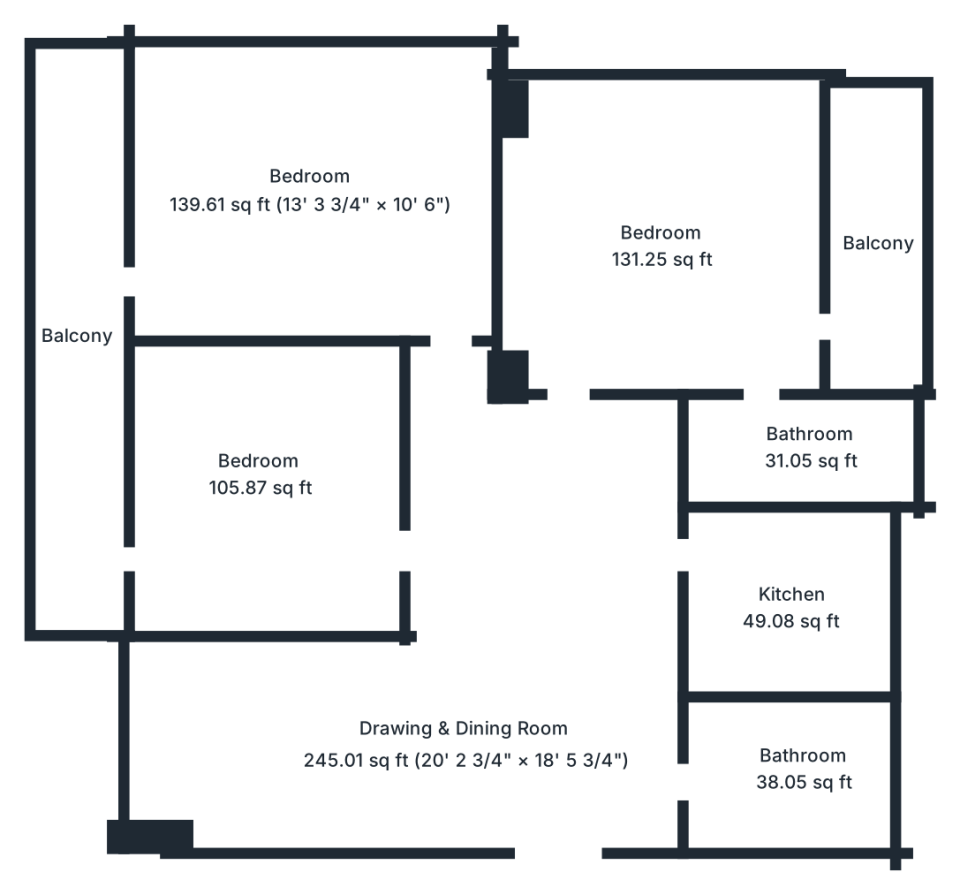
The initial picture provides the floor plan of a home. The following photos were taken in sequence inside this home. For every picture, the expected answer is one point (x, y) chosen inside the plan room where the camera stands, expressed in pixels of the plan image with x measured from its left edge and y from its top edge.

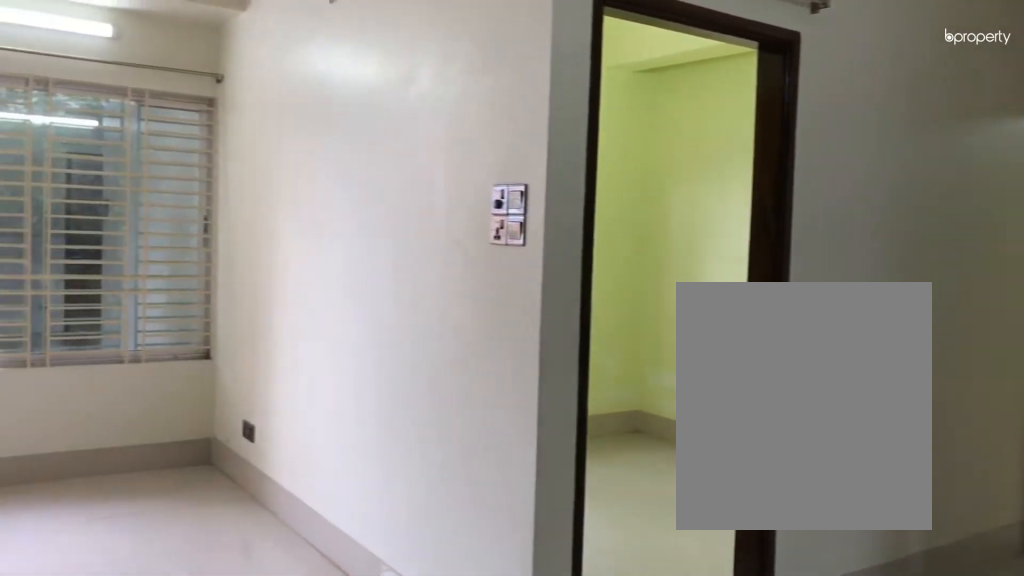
(464, 744)
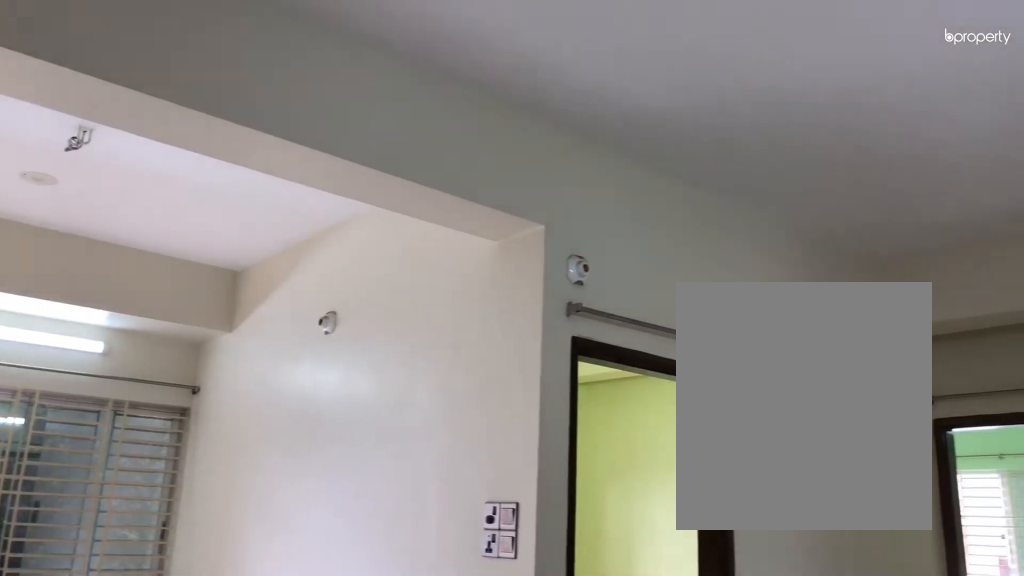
(465, 744)
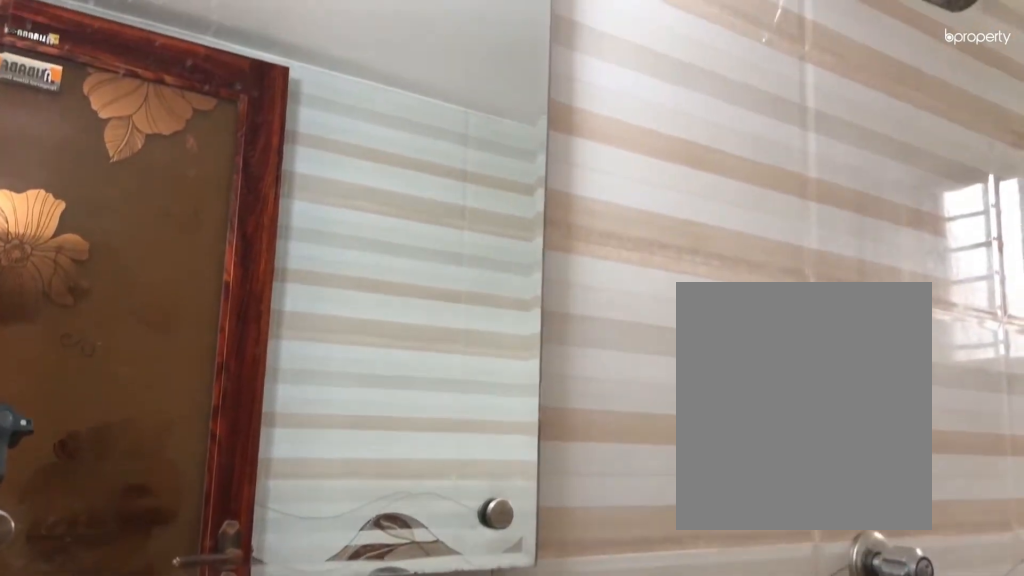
(806, 769)
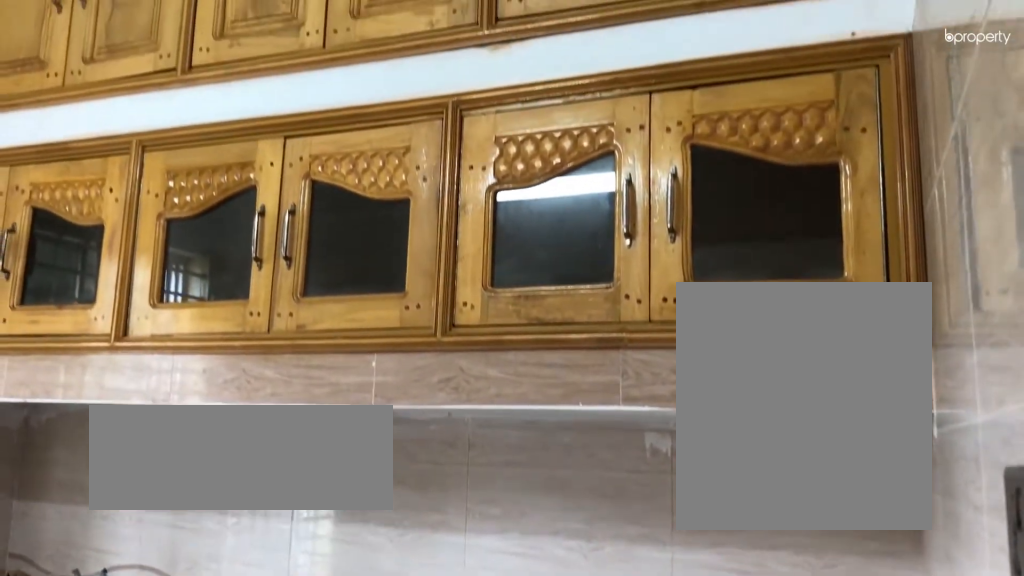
(789, 607)
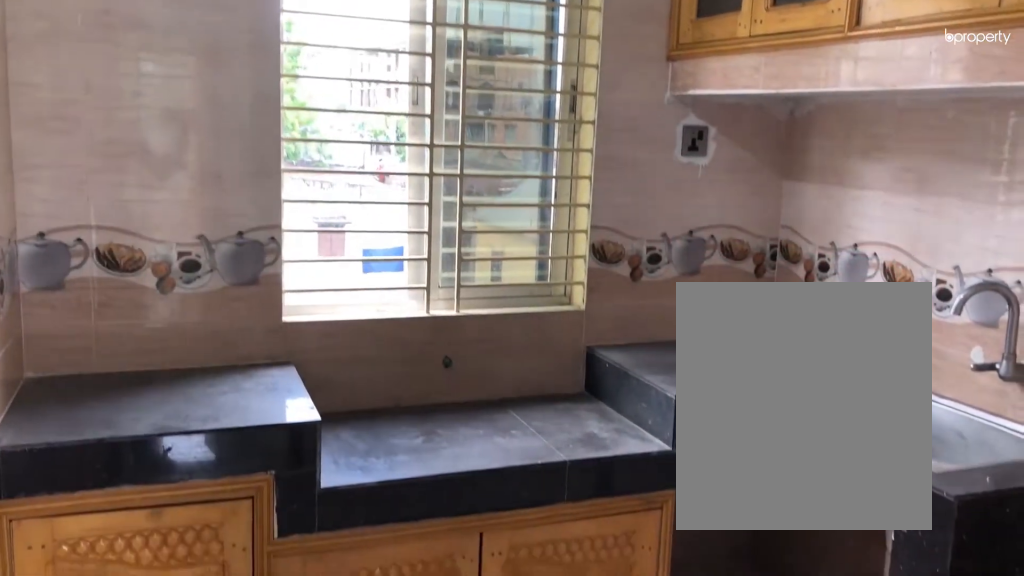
(790, 607)
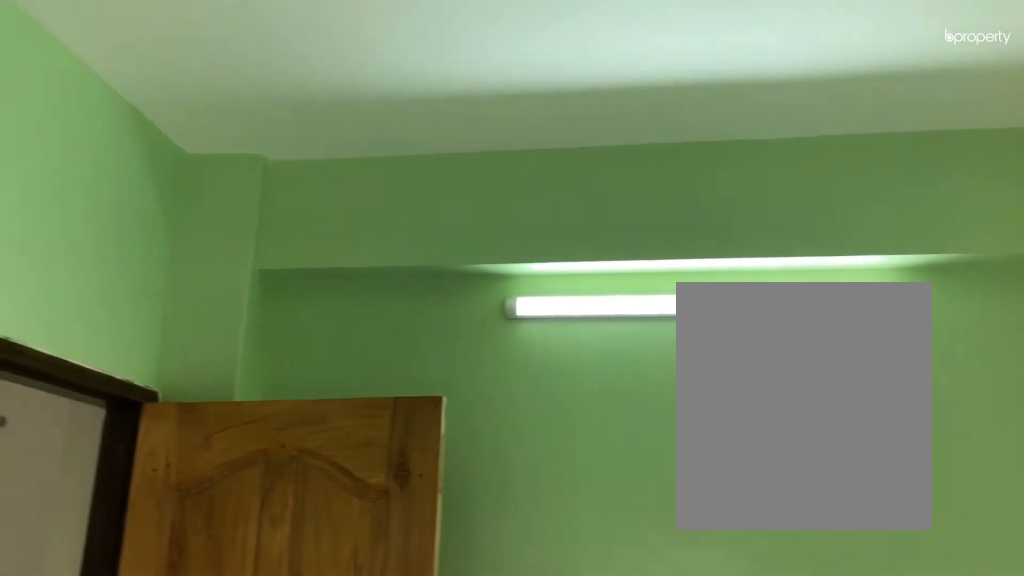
(661, 253)
